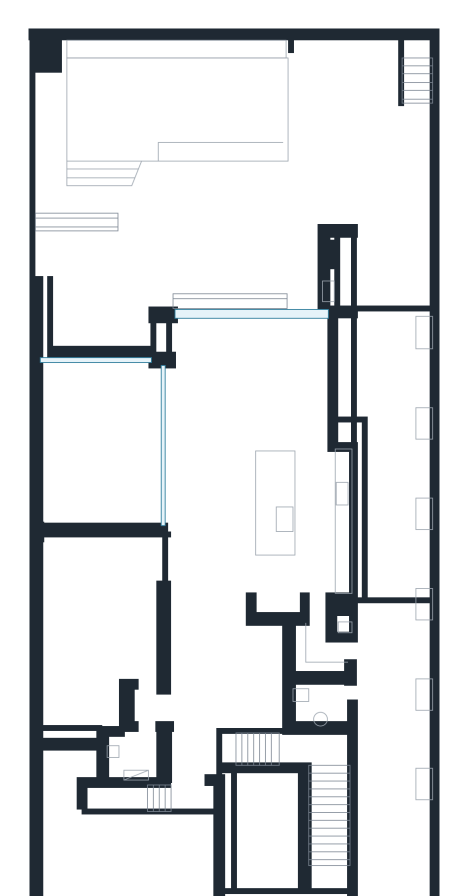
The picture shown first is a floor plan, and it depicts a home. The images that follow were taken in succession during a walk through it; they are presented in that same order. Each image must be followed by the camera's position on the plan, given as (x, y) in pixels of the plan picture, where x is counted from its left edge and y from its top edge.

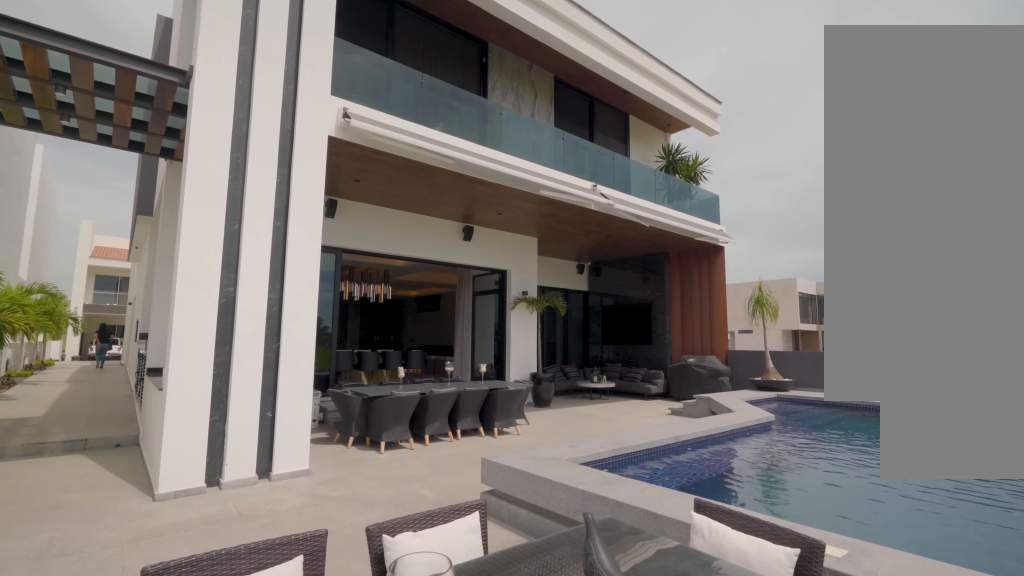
(370, 117)
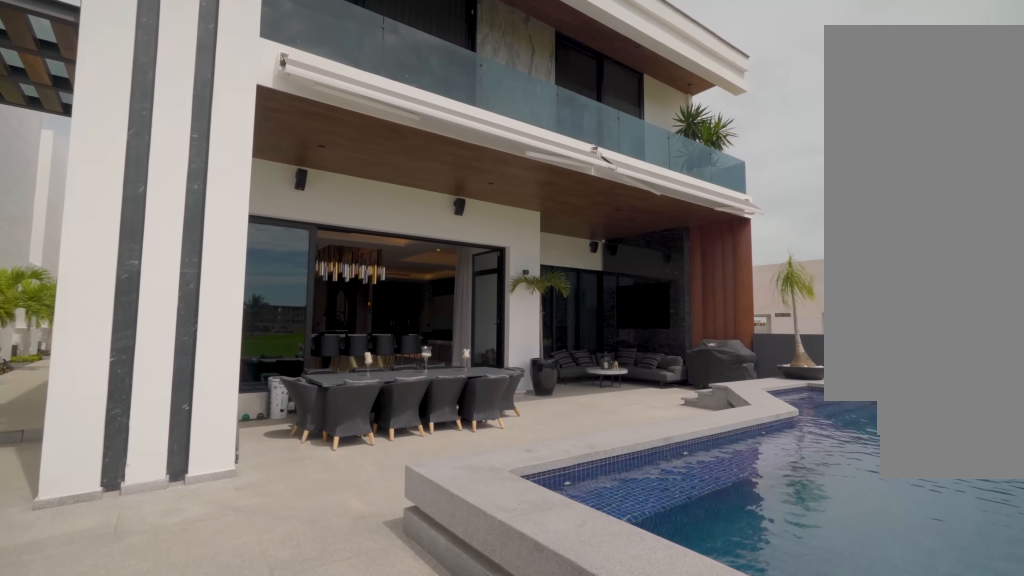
(325, 119)
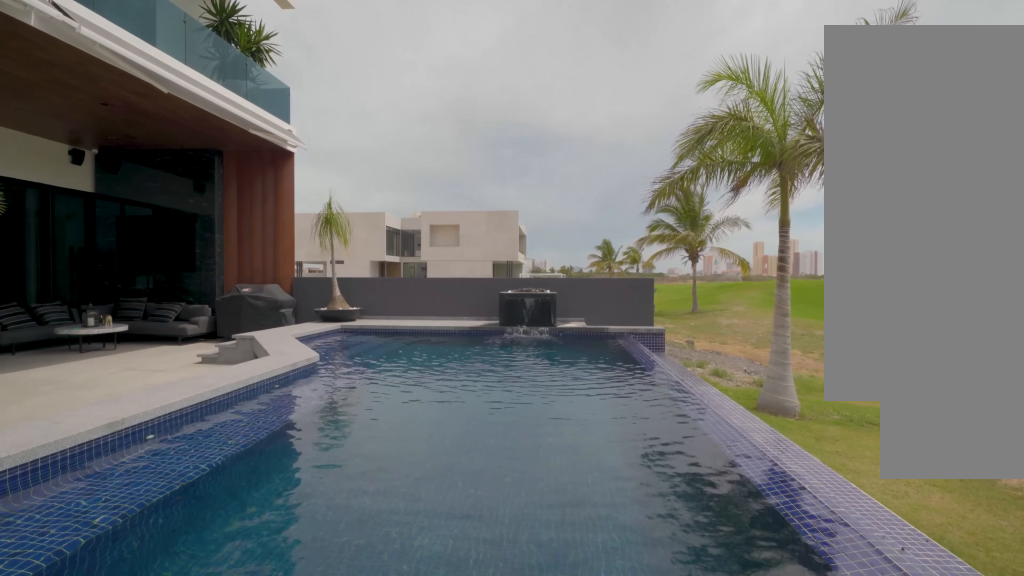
(323, 113)
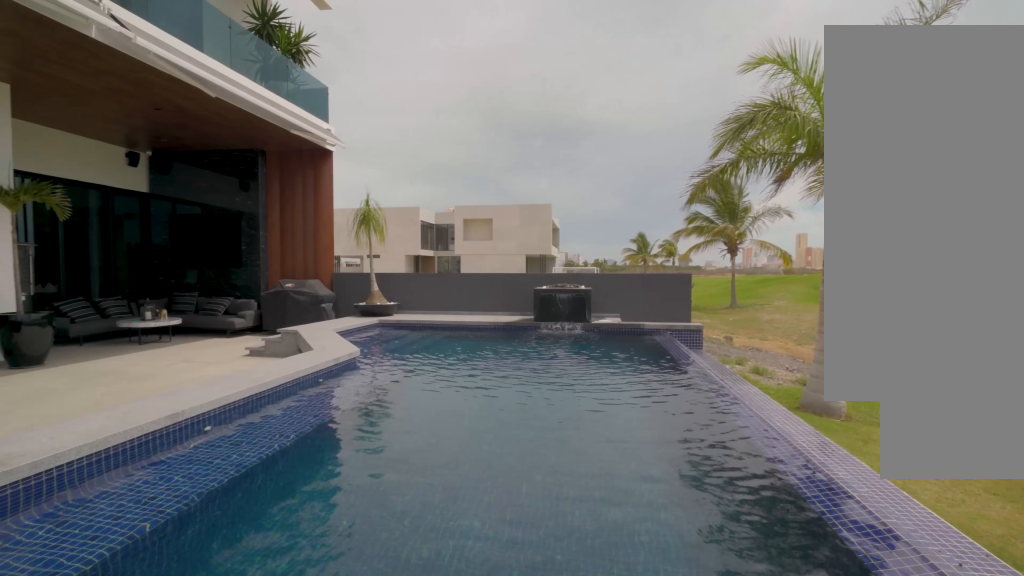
(323, 113)
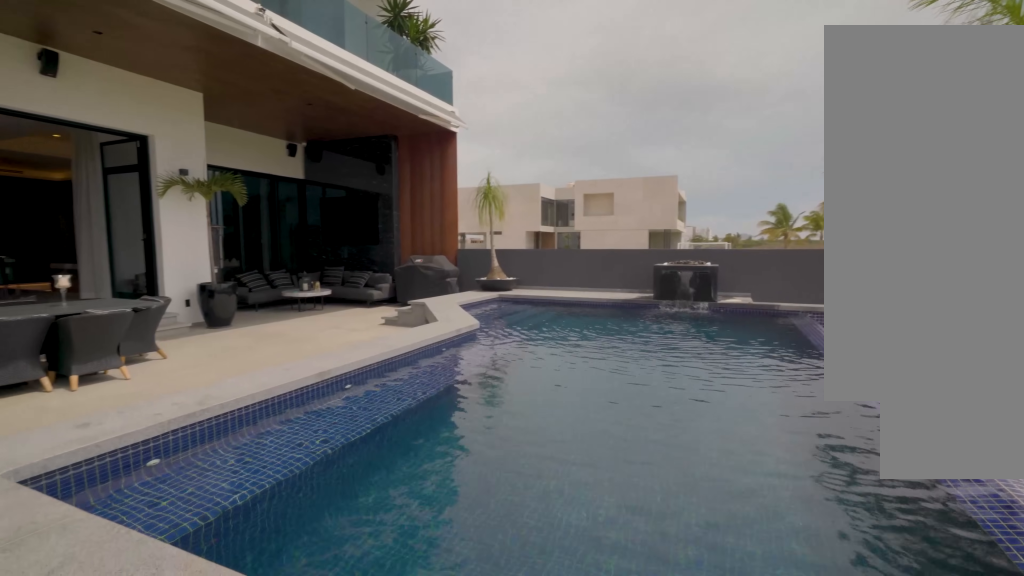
(323, 113)
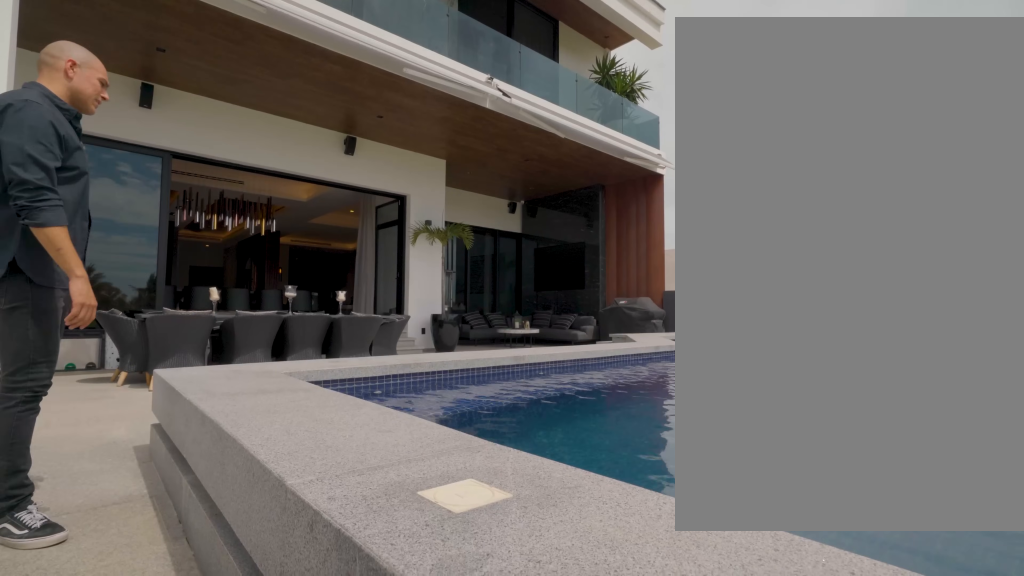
(323, 114)
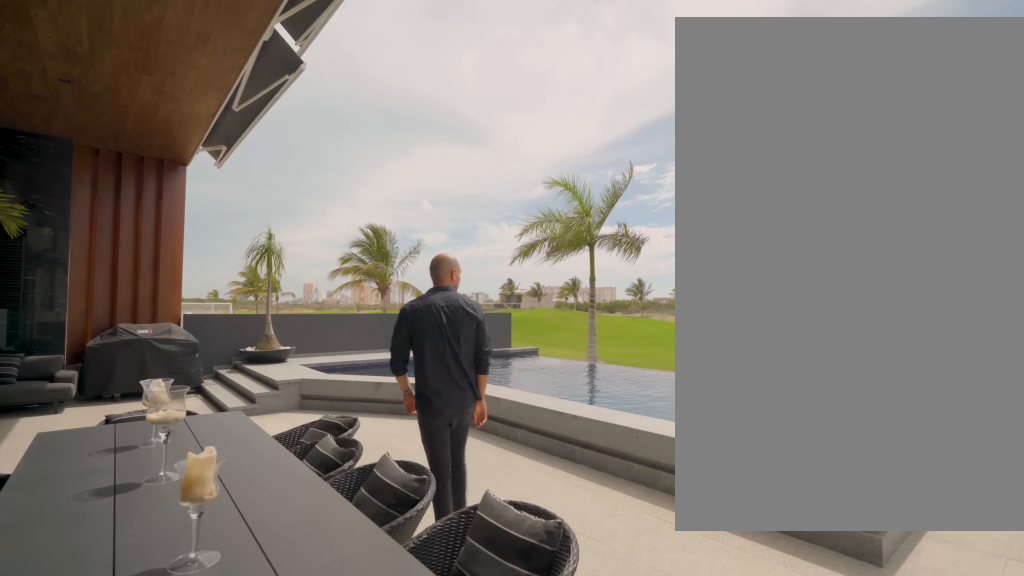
(294, 228)
